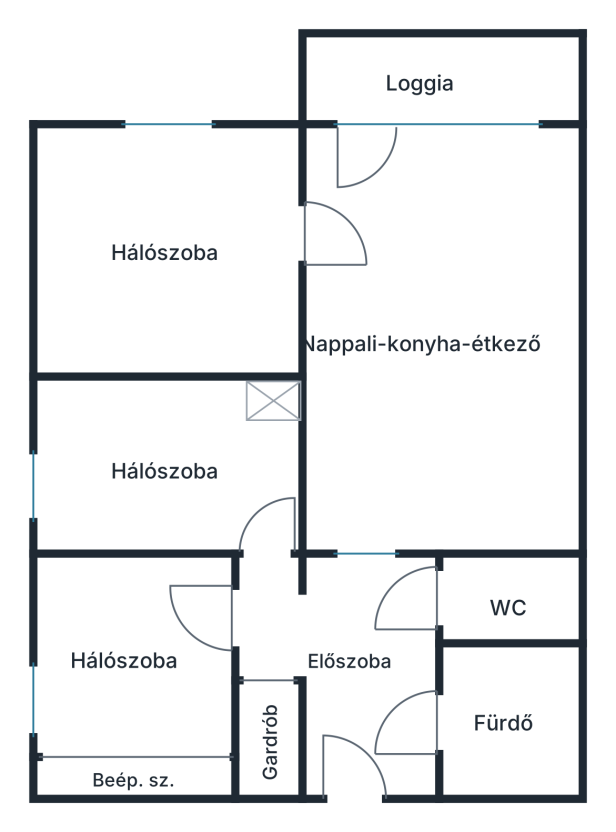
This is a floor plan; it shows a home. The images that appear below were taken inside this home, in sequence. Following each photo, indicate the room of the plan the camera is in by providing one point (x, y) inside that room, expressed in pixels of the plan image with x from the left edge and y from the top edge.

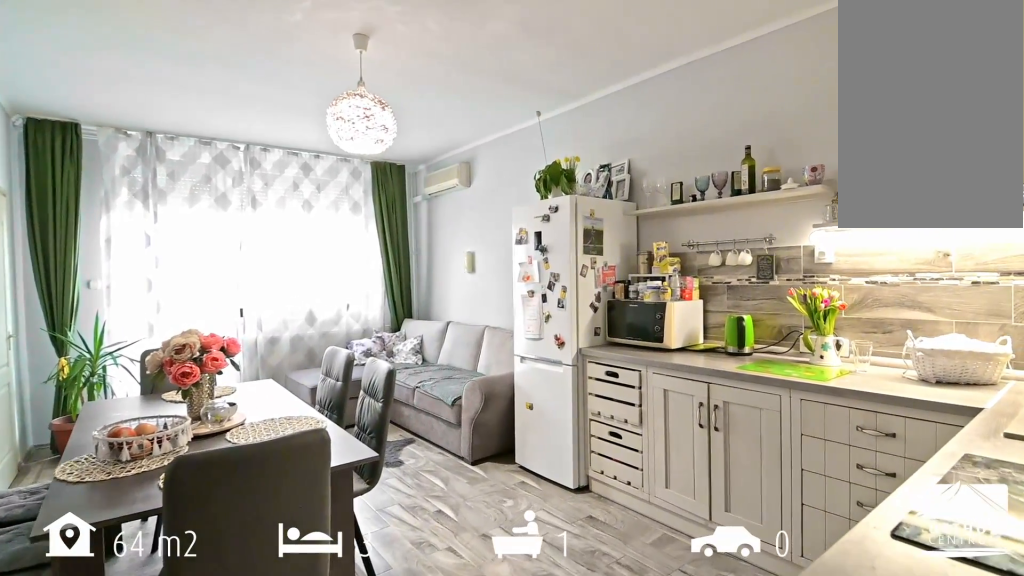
(446, 345)
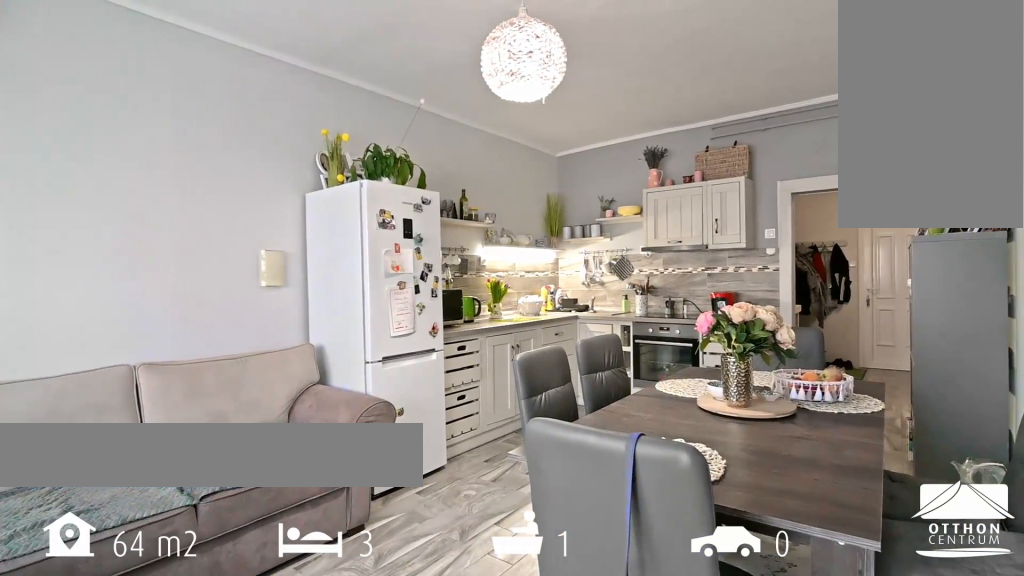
(446, 345)
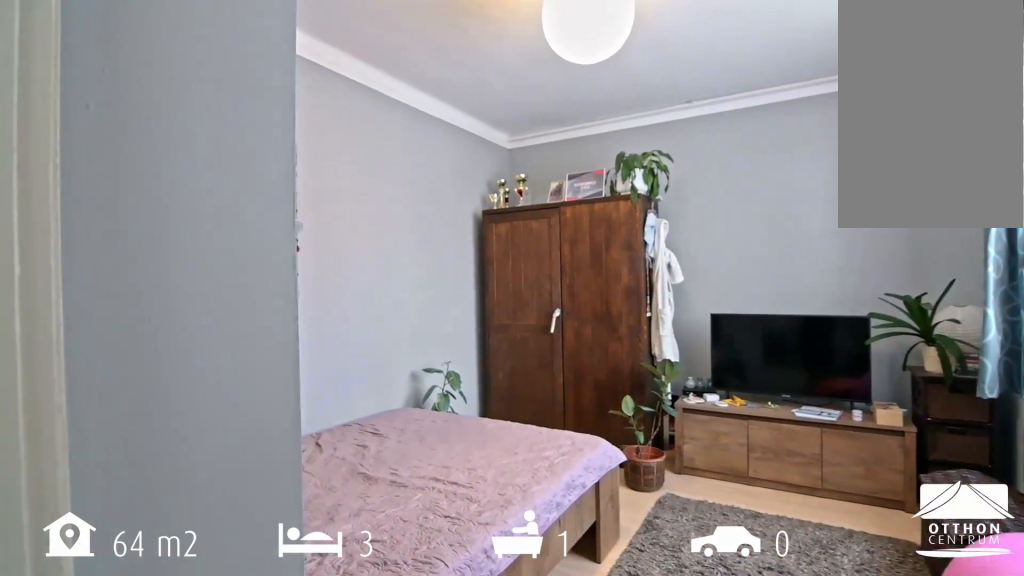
(169, 255)
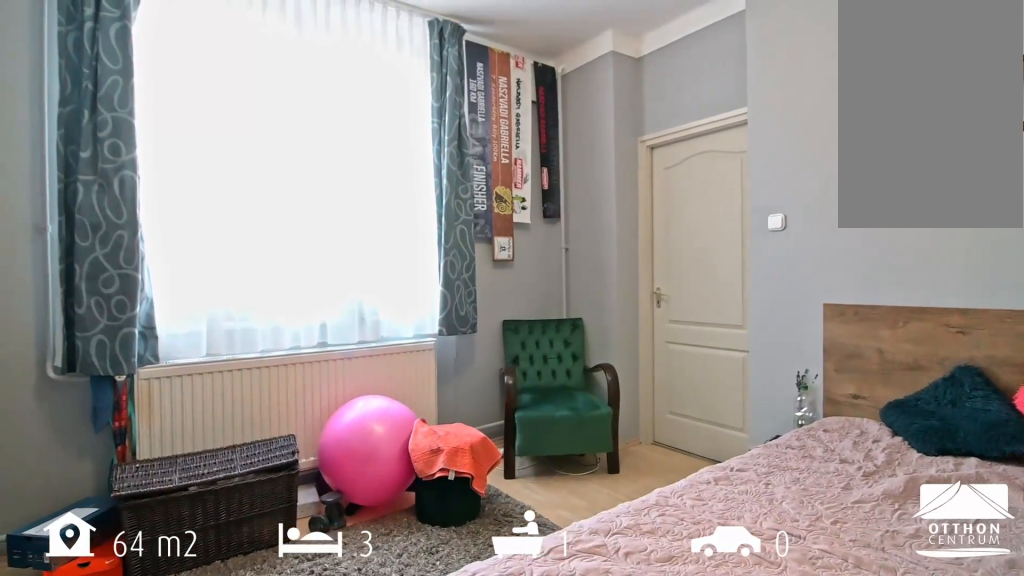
(169, 255)
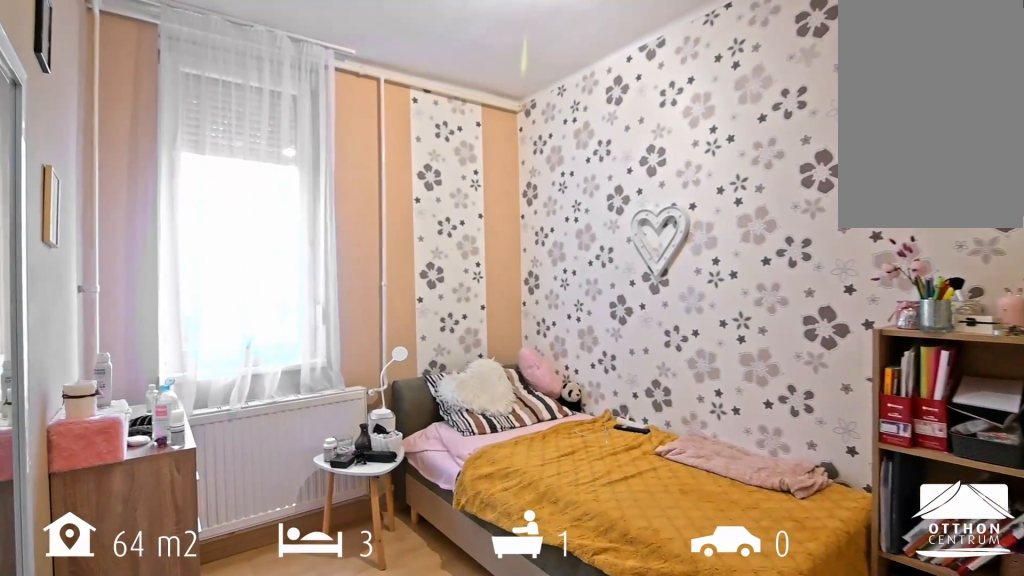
(176, 471)
